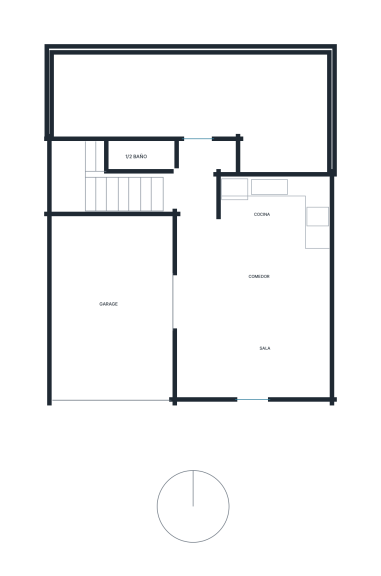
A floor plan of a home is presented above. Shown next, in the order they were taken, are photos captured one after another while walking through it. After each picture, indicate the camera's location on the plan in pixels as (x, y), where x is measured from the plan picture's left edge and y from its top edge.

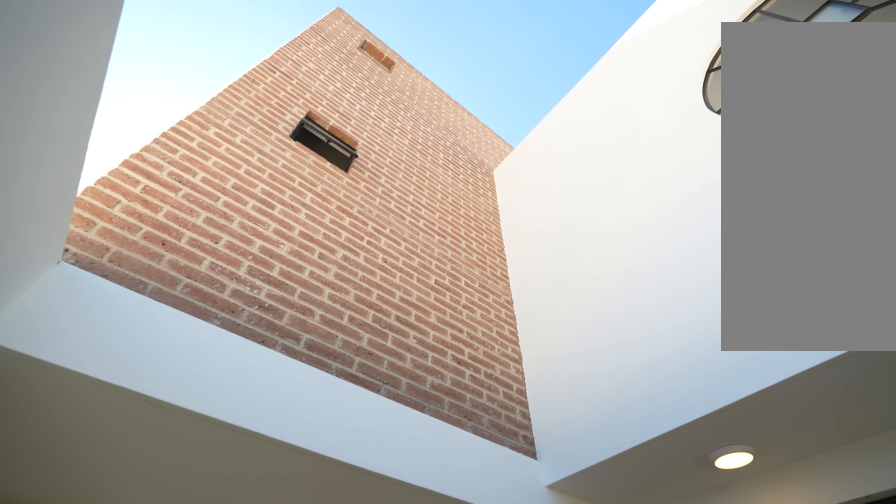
(149, 365)
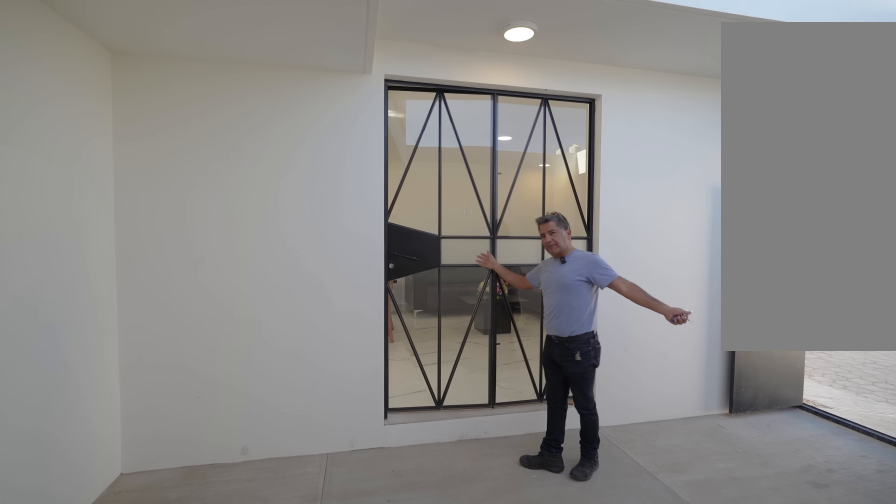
(75, 288)
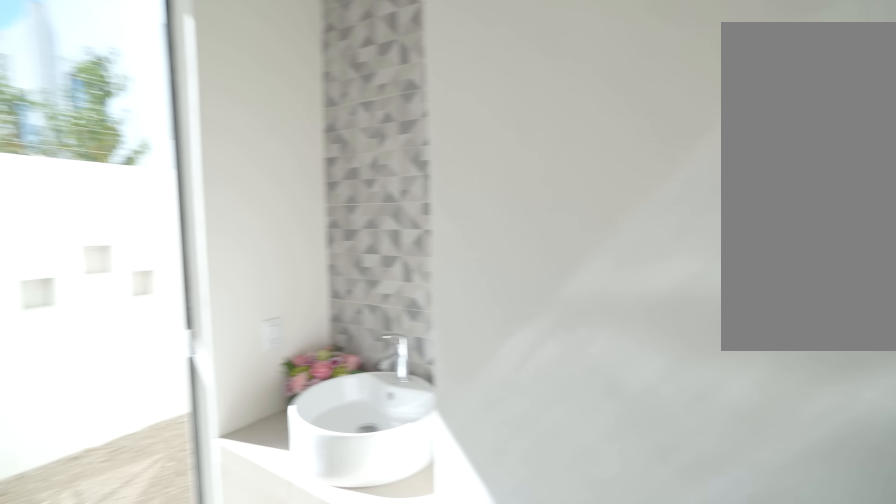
(196, 158)
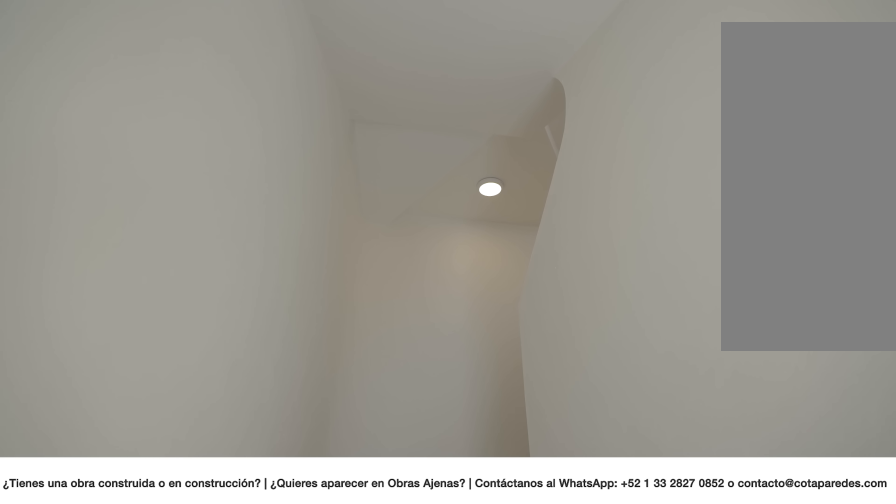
(170, 189)
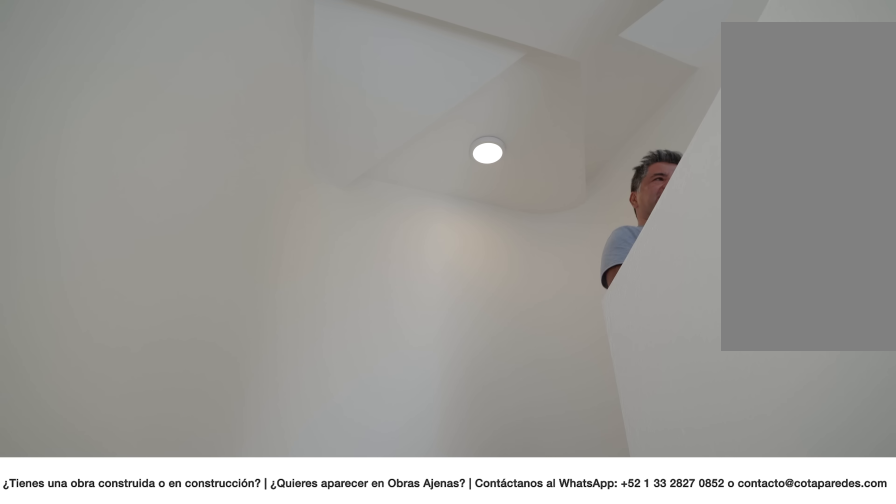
(170, 189)
